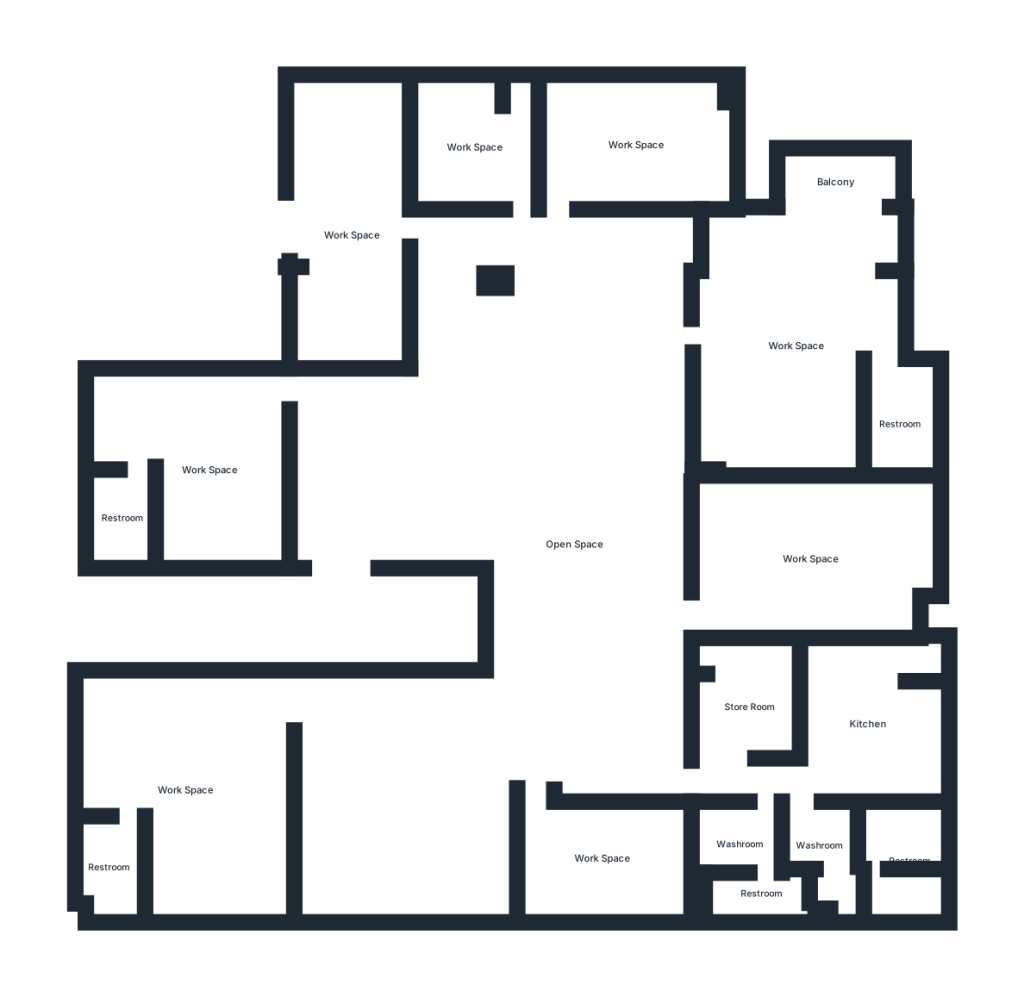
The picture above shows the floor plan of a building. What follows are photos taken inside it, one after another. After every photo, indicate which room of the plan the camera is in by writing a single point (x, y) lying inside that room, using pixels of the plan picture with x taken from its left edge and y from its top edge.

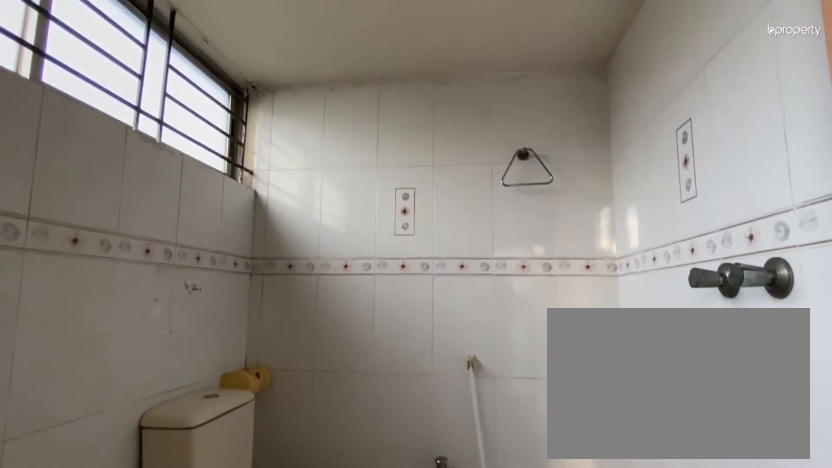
(899, 422)
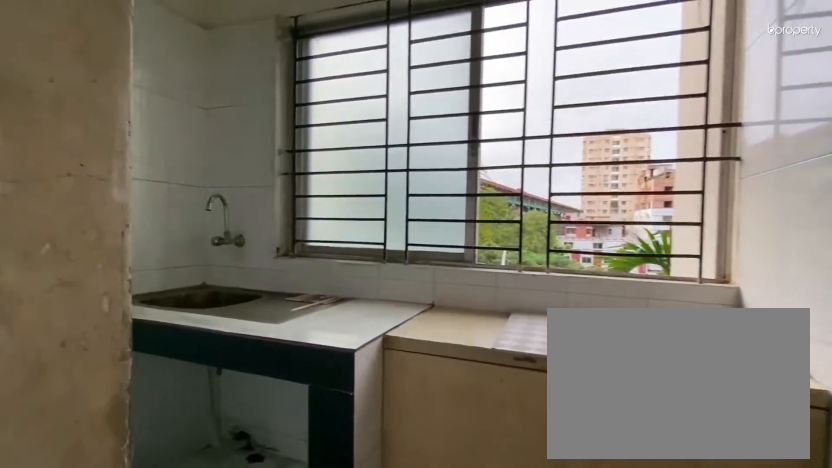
(870, 728)
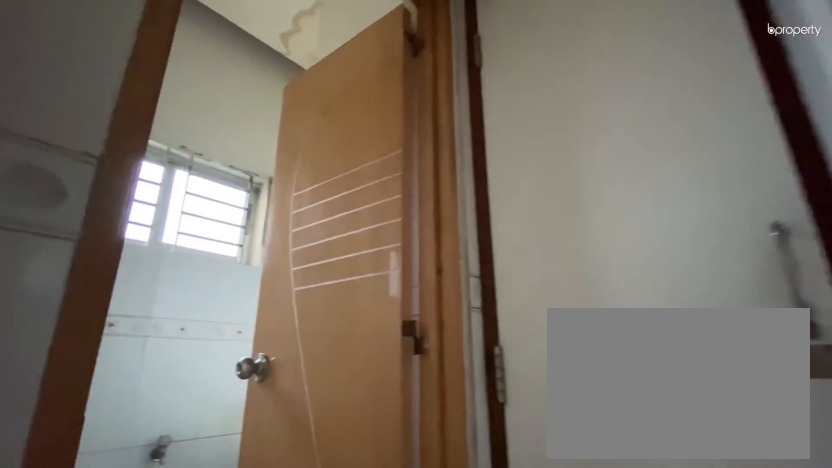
(901, 852)
